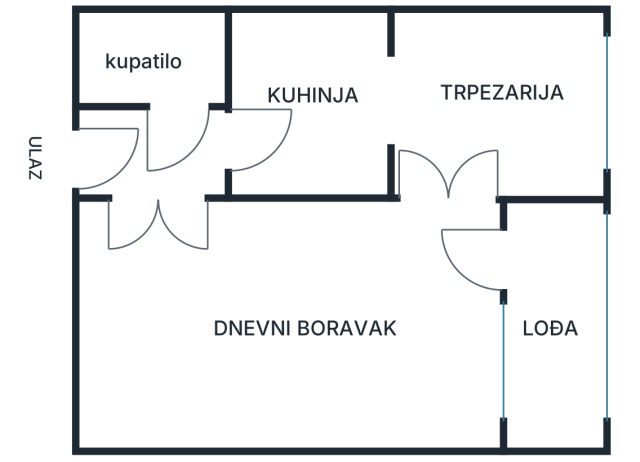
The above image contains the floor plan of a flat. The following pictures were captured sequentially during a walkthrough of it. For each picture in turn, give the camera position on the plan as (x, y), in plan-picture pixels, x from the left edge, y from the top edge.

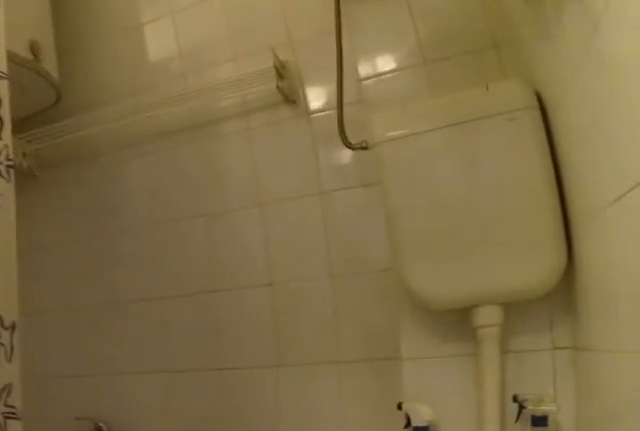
(186, 122)
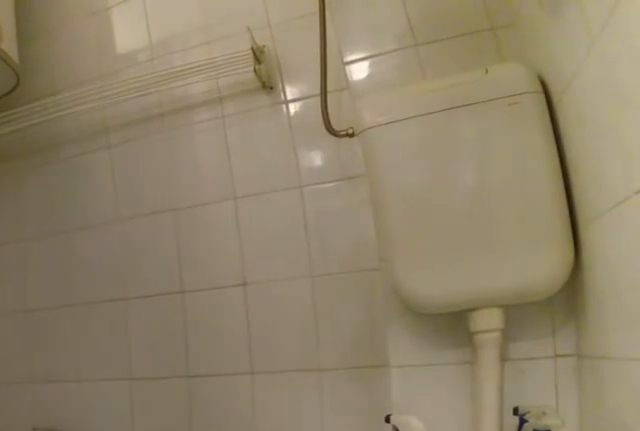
(182, 114)
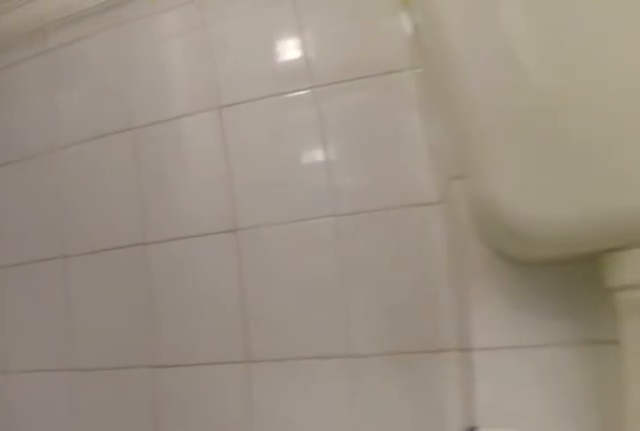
(158, 86)
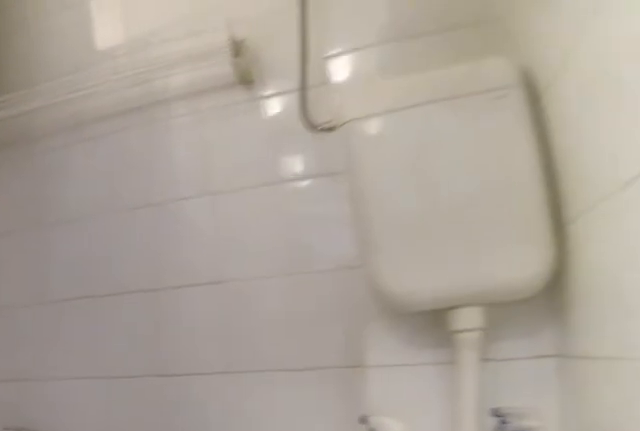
(172, 104)
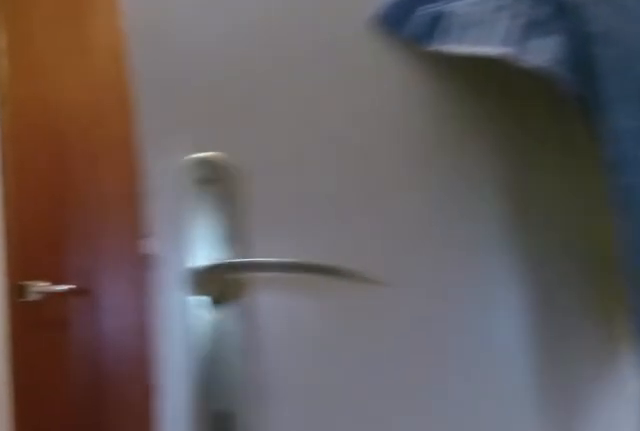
(214, 133)
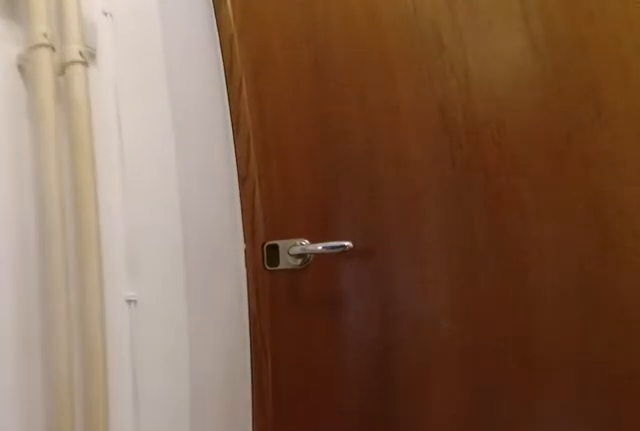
(155, 151)
